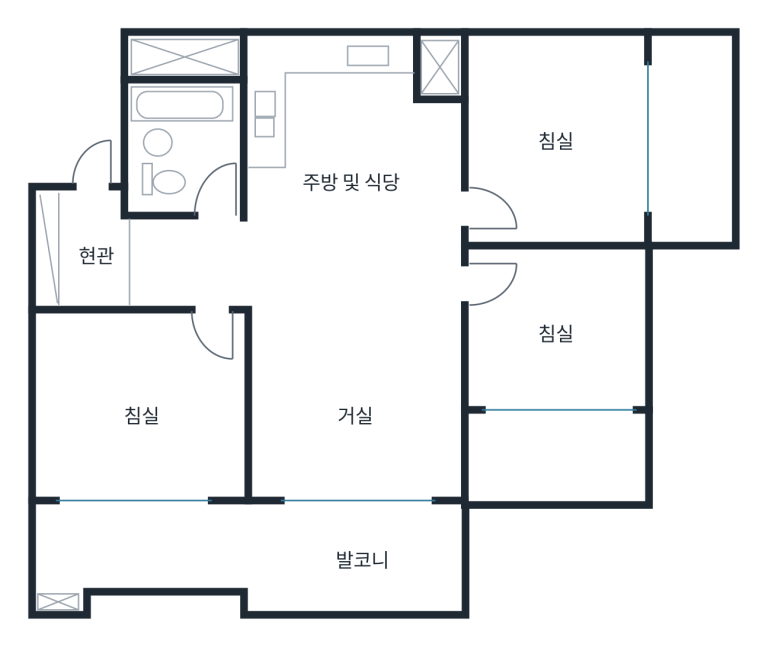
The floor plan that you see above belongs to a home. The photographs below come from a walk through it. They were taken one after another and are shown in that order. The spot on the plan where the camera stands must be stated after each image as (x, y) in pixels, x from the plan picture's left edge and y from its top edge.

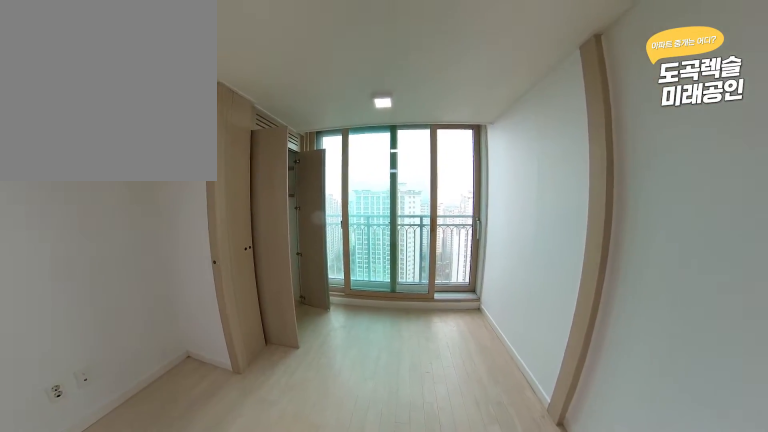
(513, 192)
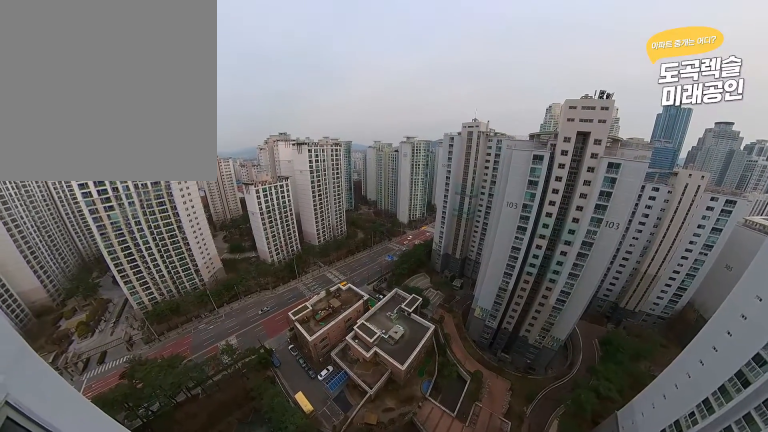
(415, 610)
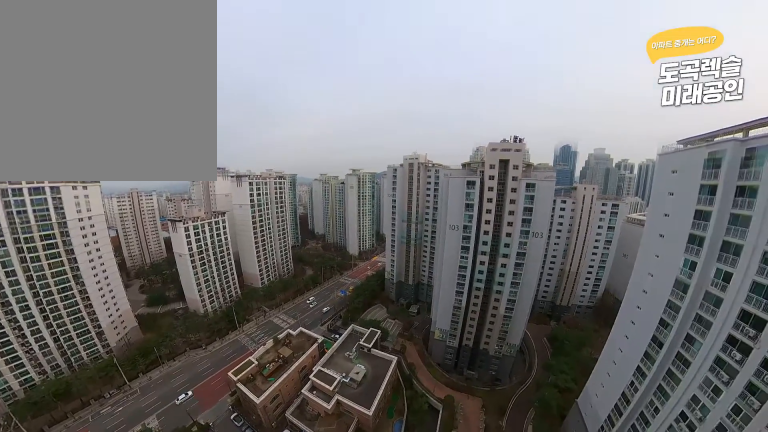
(415, 610)
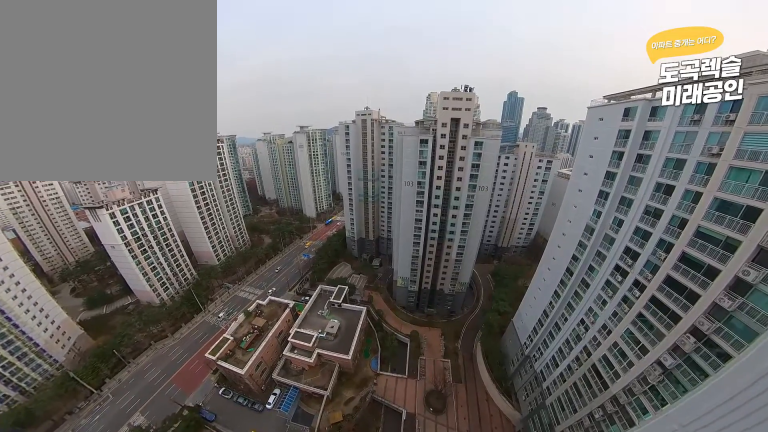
(415, 610)
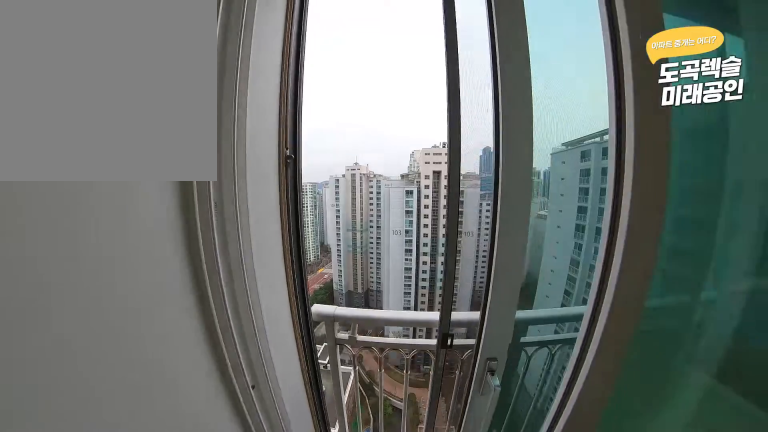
(411, 548)
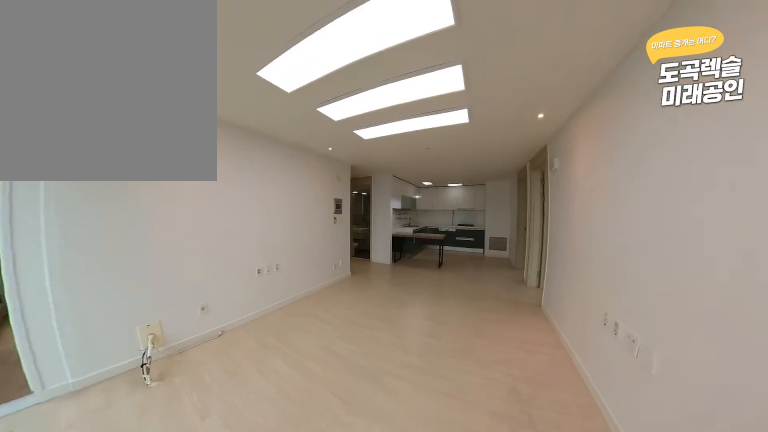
(381, 450)
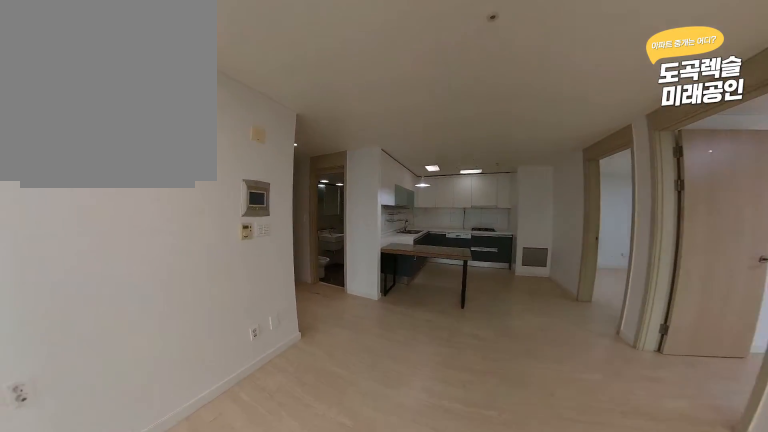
(336, 352)
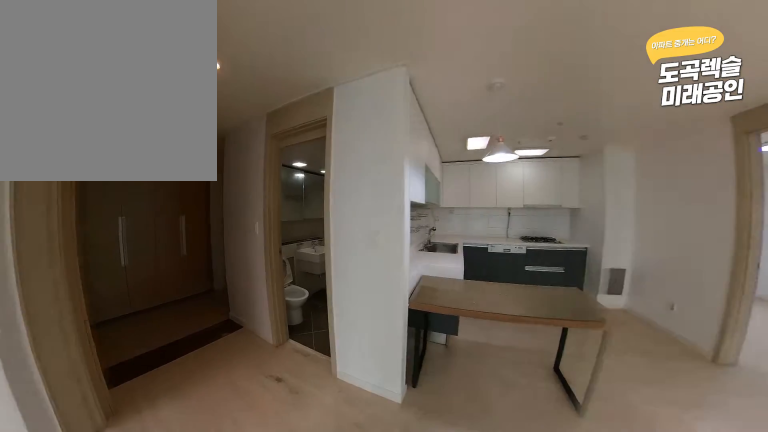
(281, 294)
